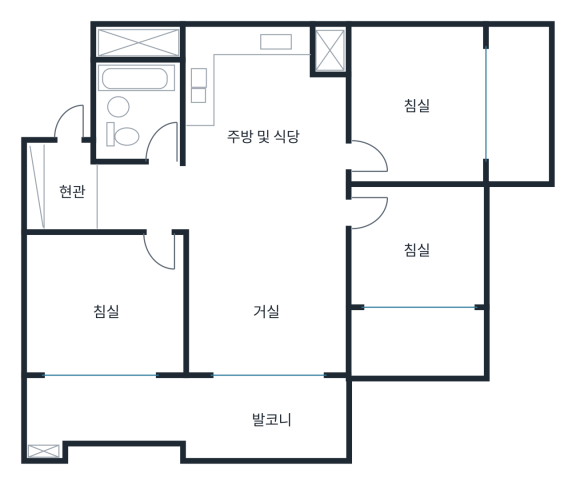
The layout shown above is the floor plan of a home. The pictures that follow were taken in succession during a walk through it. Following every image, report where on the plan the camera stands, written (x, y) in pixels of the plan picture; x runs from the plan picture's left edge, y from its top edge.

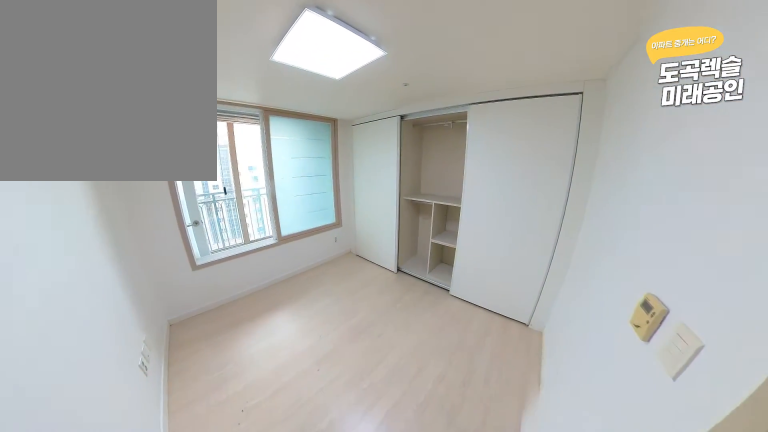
(156, 263)
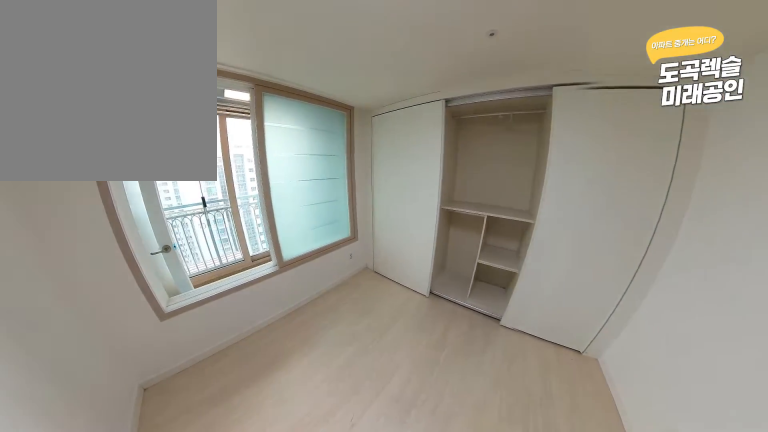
(152, 285)
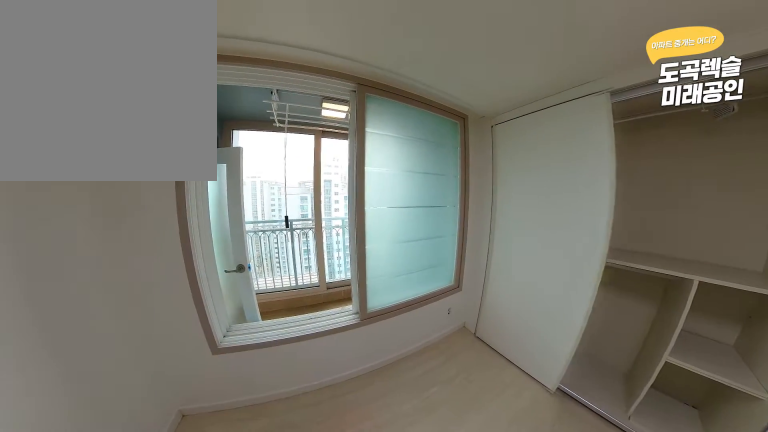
(144, 316)
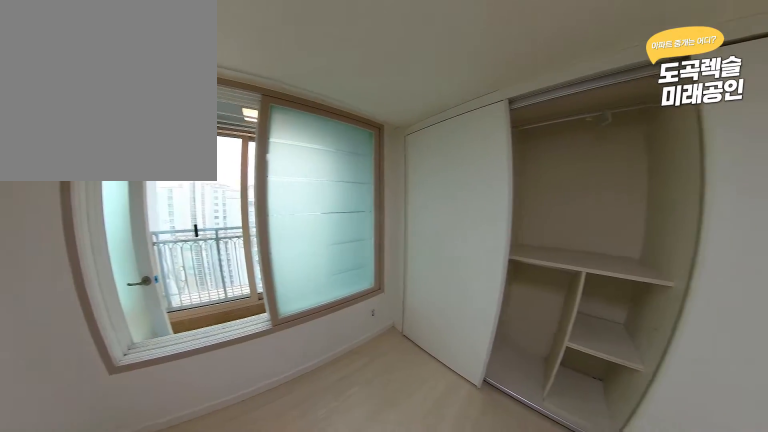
(140, 329)
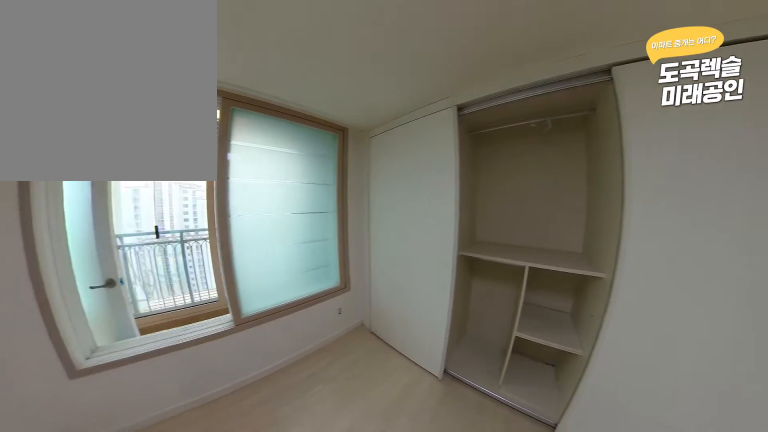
(140, 333)
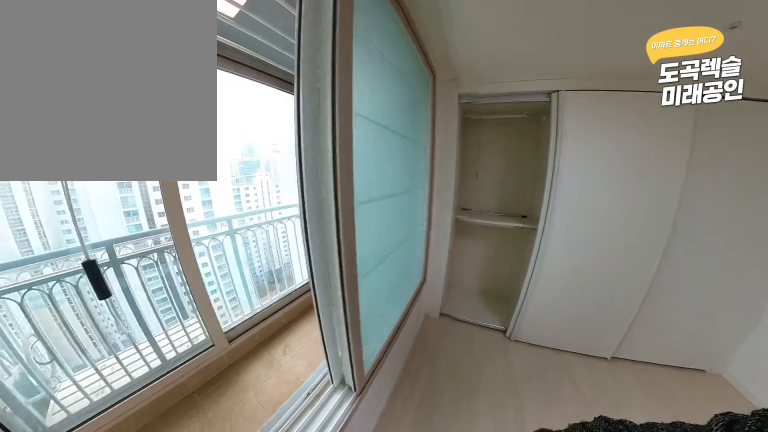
(132, 367)
